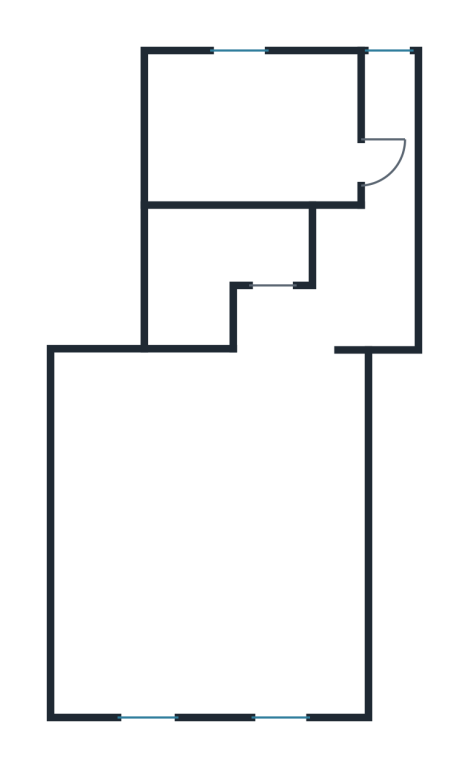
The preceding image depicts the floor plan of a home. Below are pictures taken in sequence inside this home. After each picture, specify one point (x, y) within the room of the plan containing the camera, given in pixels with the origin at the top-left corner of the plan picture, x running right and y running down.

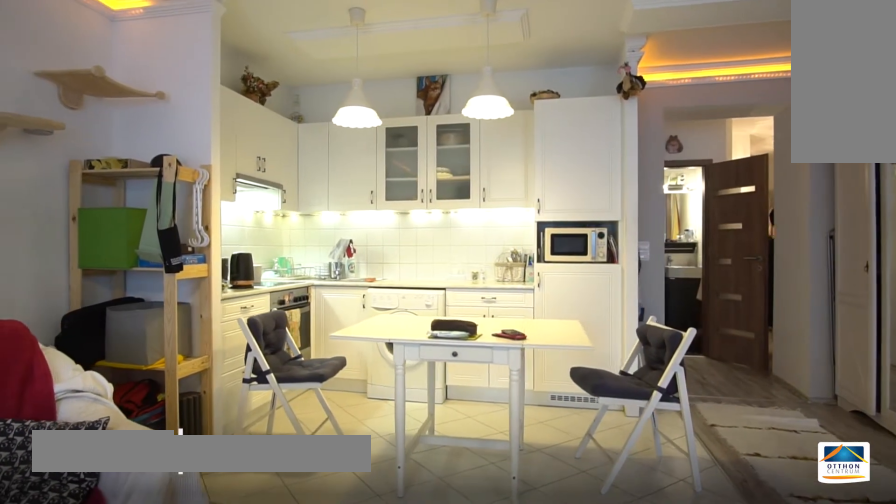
(218, 537)
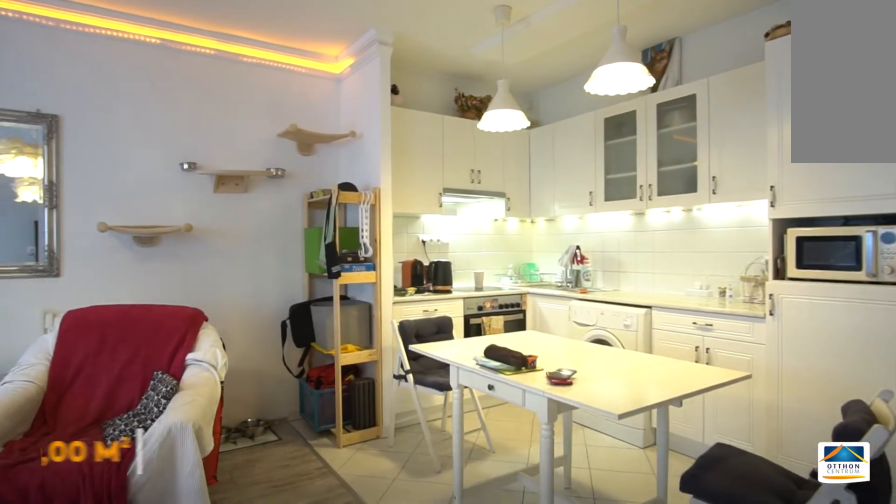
(217, 537)
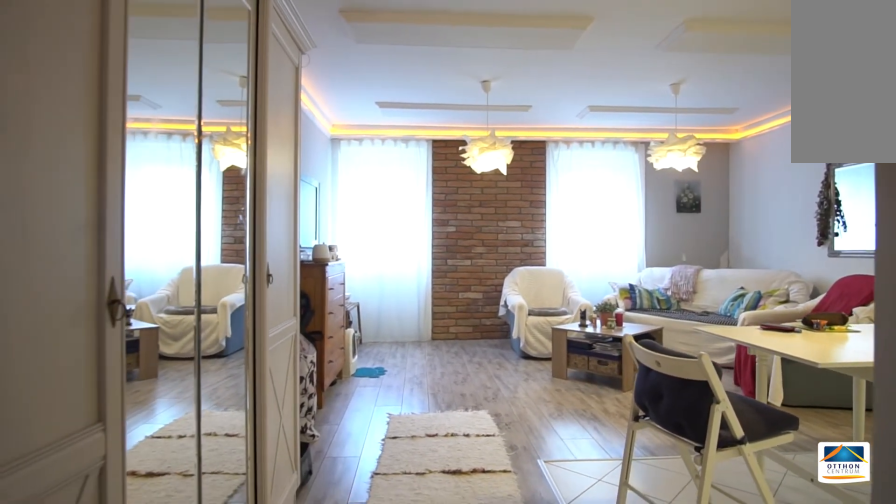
(218, 537)
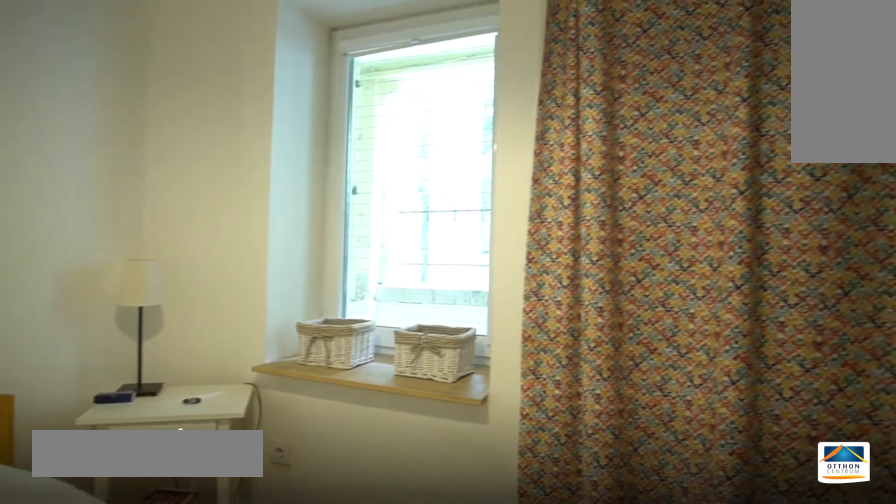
(239, 118)
